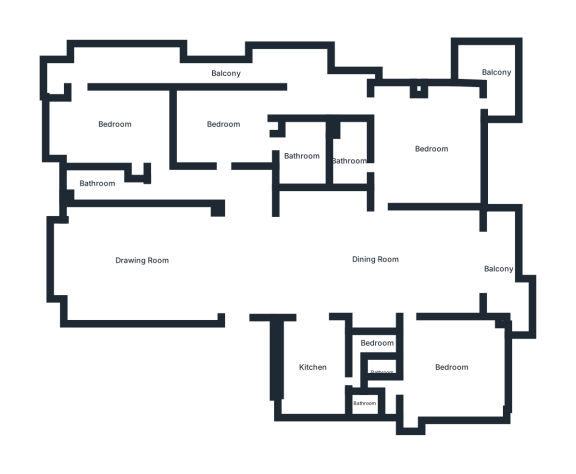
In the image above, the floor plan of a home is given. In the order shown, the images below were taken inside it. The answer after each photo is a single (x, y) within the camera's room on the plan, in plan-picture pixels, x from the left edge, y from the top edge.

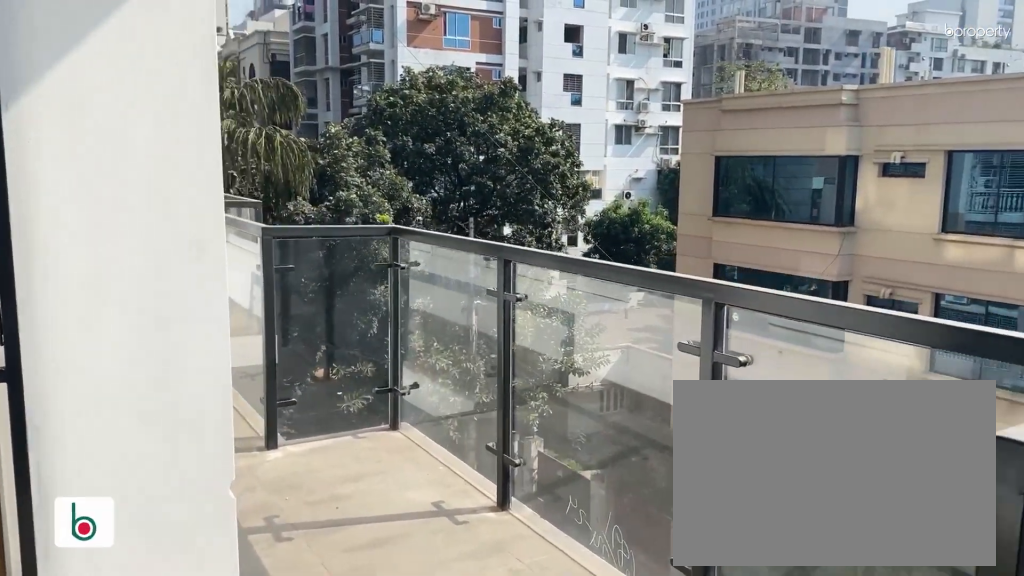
(225, 75)
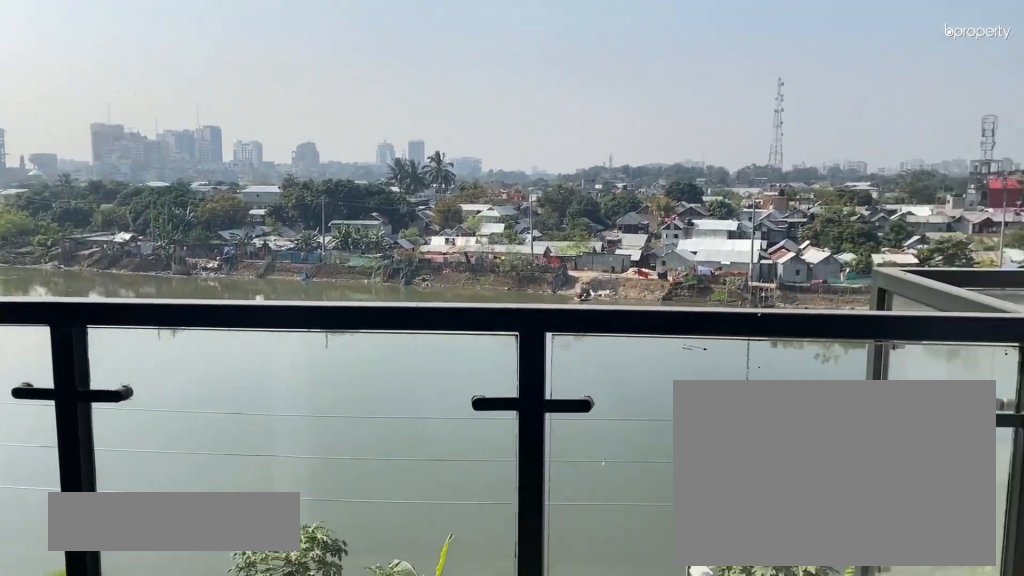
(499, 268)
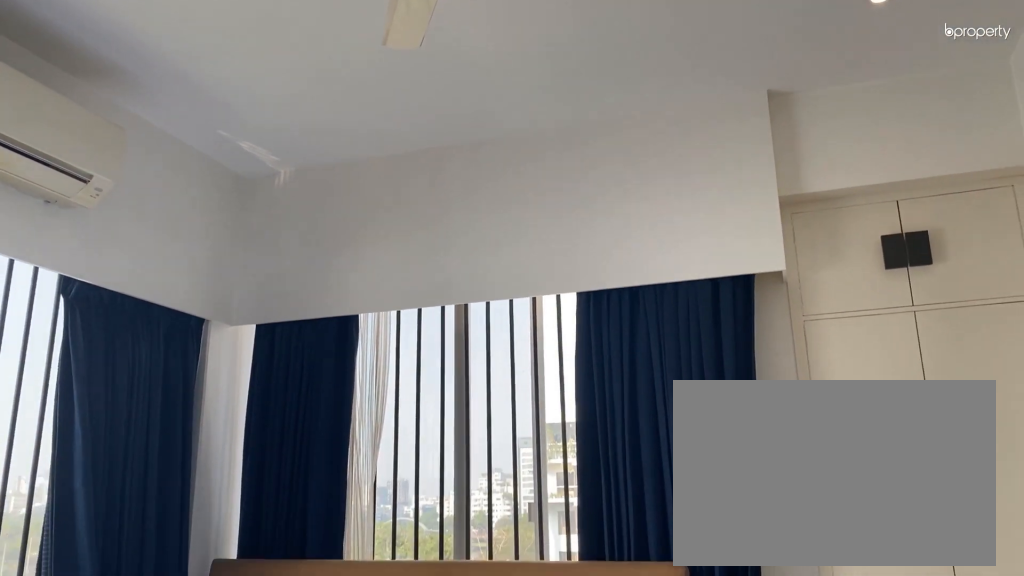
(448, 368)
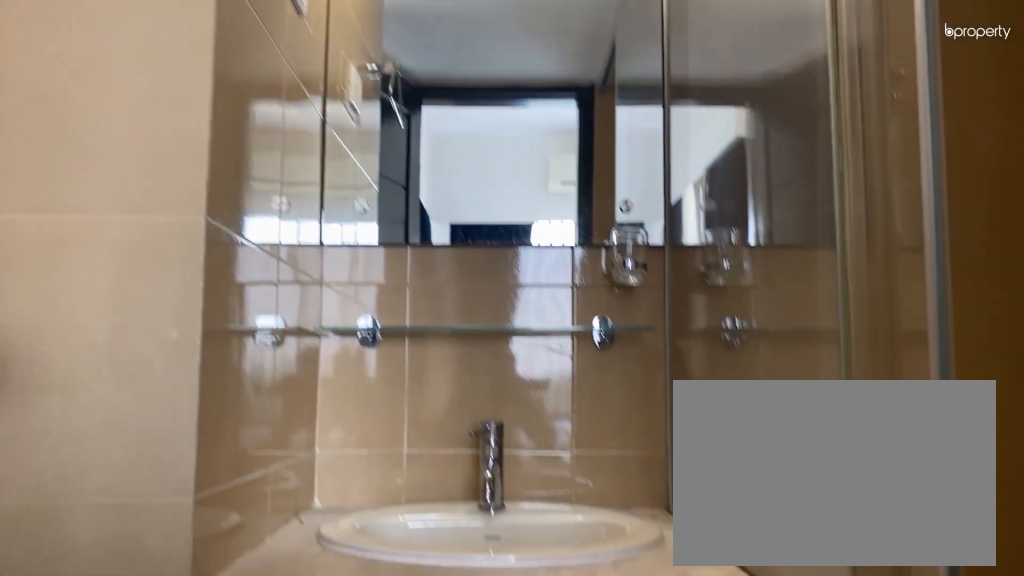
(382, 374)
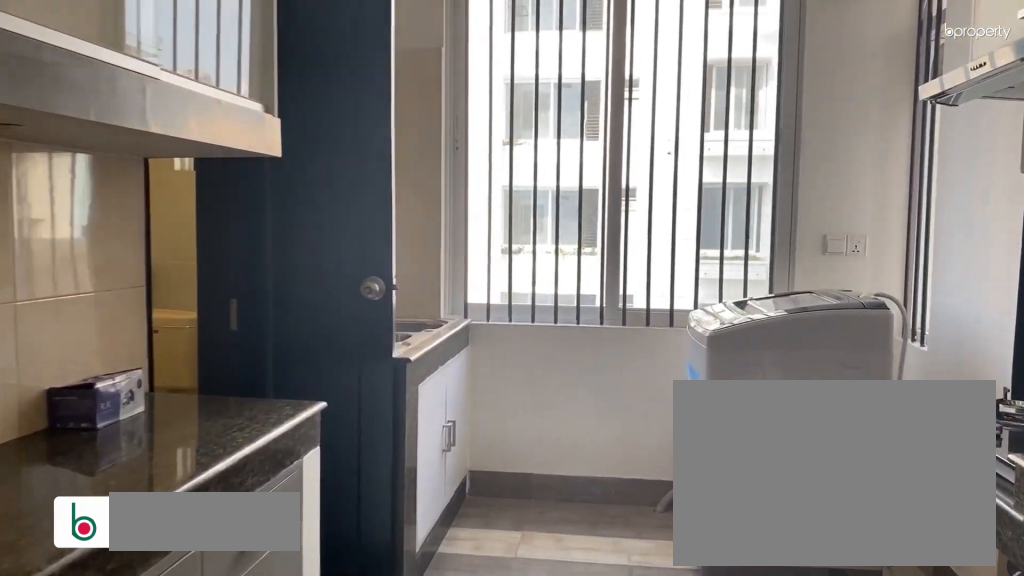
(312, 365)
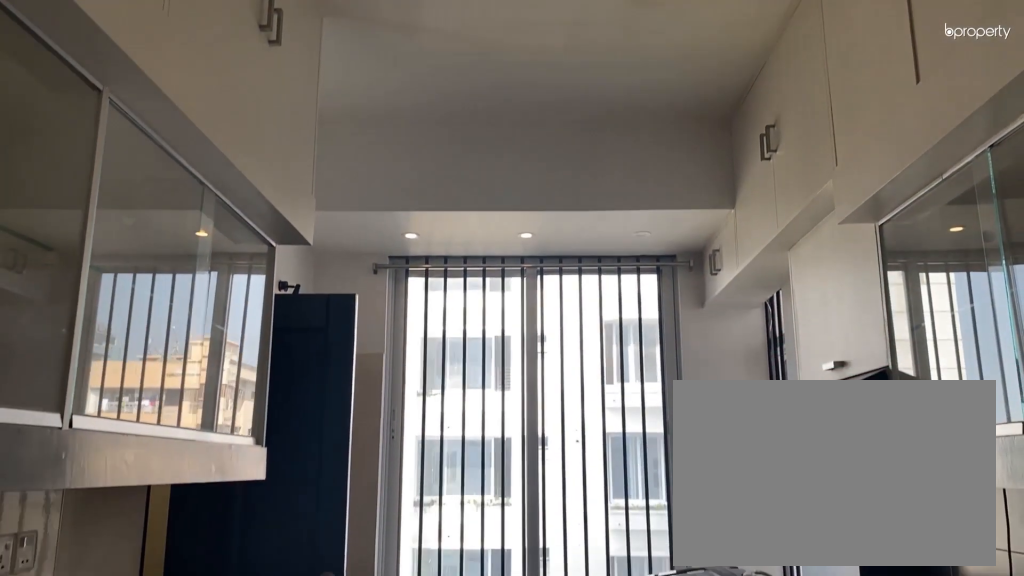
(312, 365)
